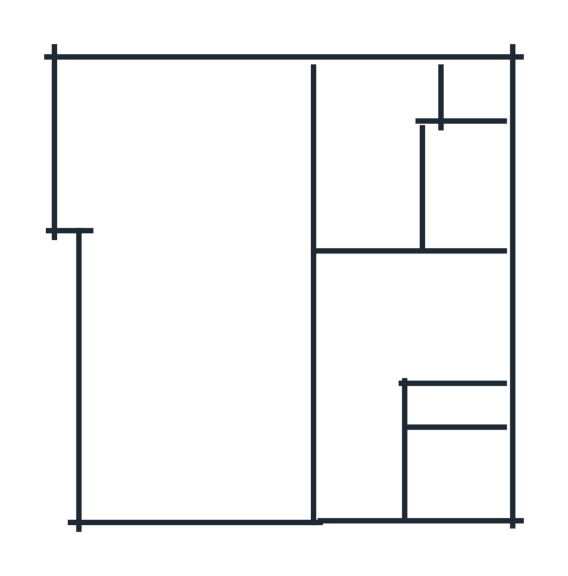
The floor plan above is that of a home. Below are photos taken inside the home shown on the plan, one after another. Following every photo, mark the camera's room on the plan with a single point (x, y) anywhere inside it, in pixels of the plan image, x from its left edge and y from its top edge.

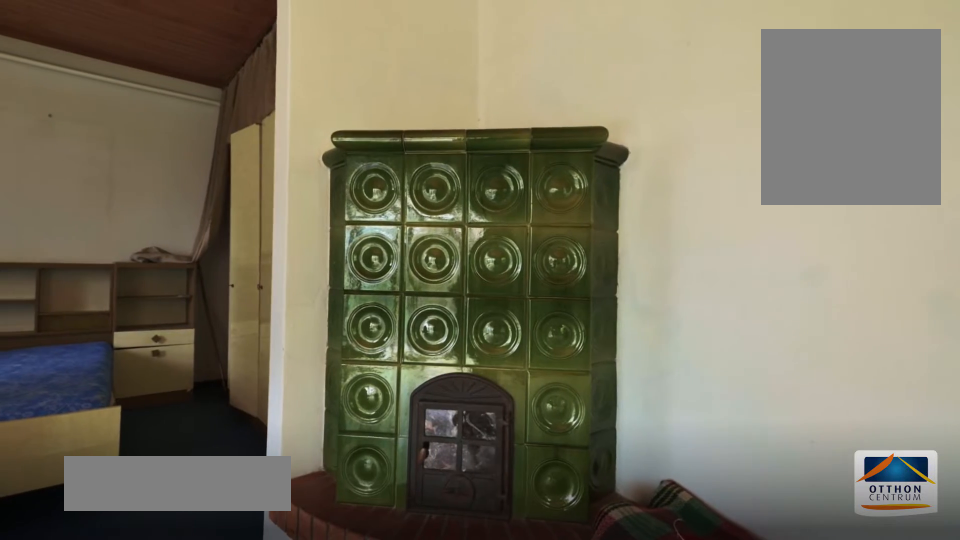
(179, 373)
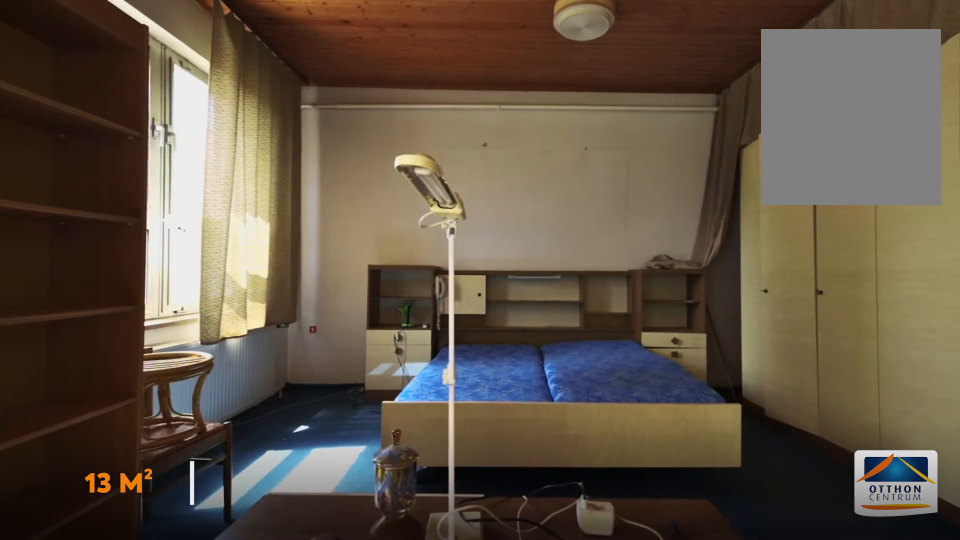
(178, 373)
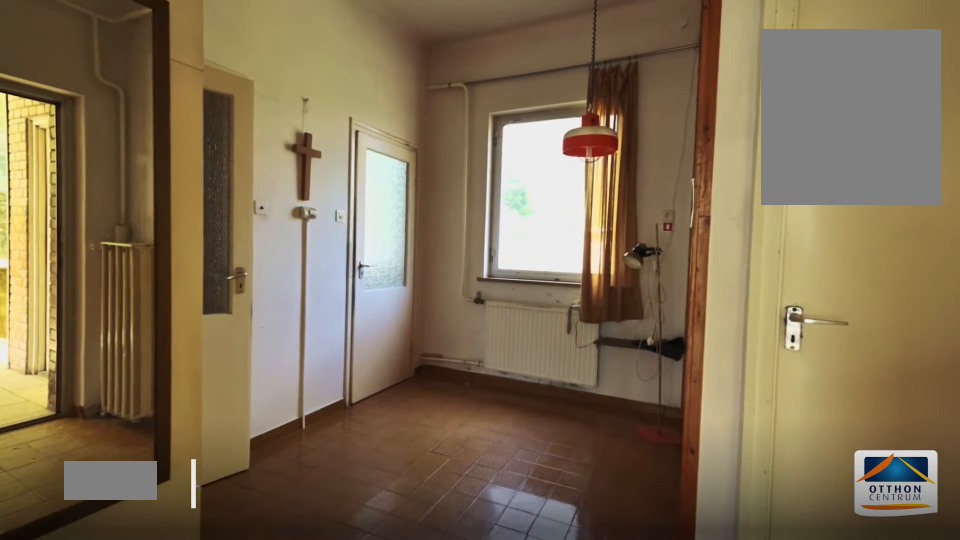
(366, 335)
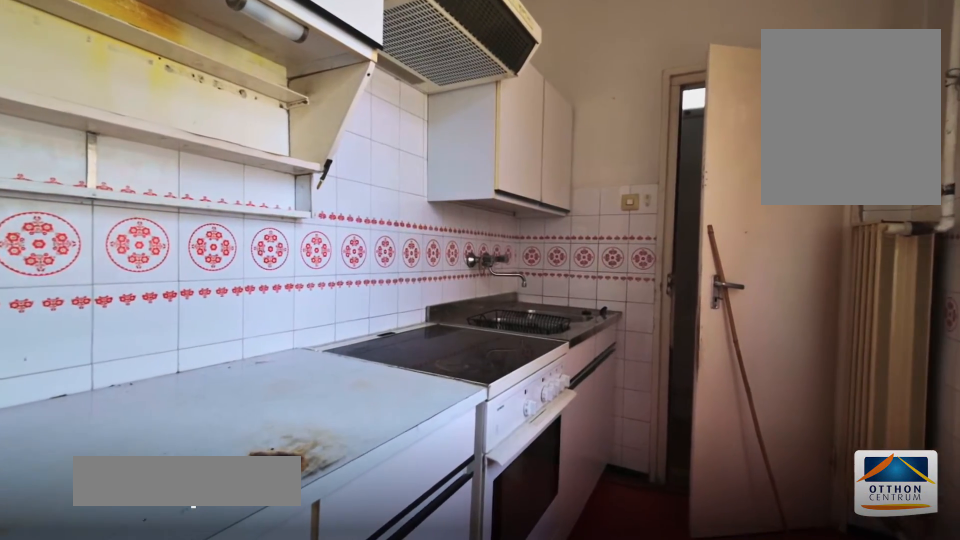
(461, 188)
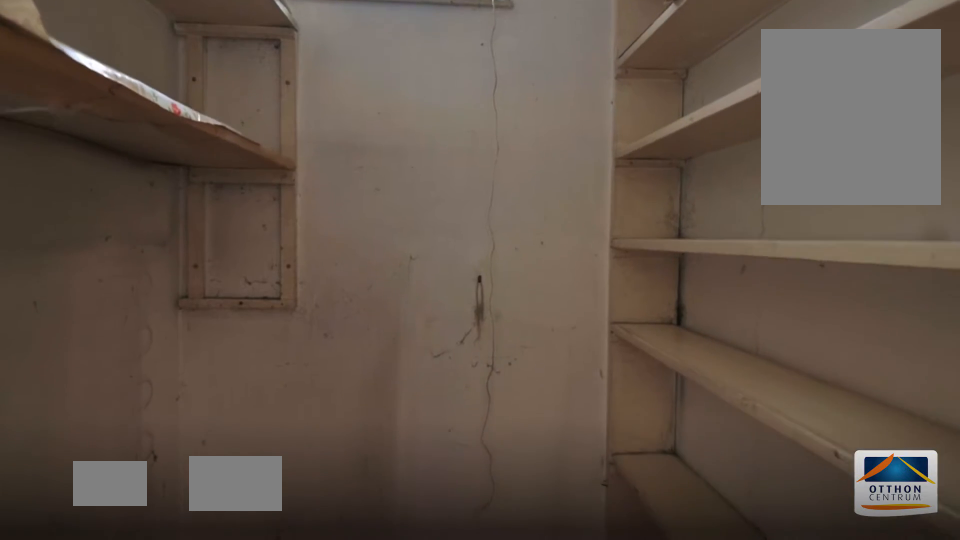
(476, 94)
